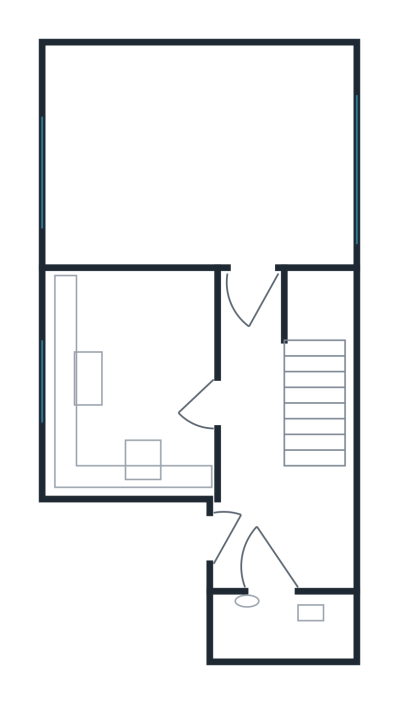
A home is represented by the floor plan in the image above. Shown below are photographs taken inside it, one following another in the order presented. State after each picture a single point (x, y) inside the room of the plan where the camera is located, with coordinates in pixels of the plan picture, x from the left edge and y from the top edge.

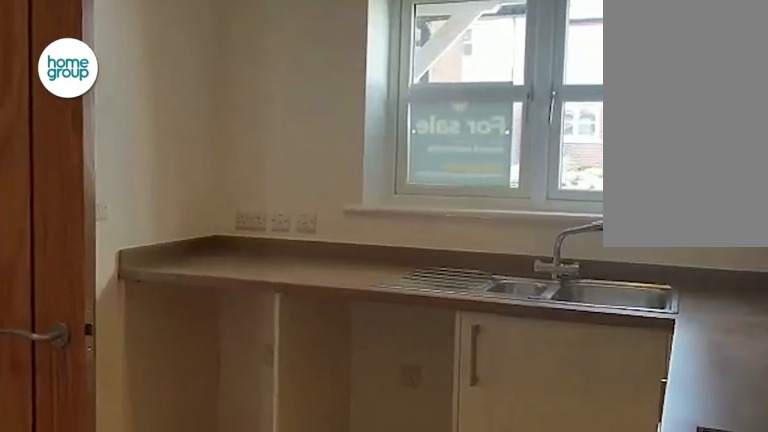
(179, 327)
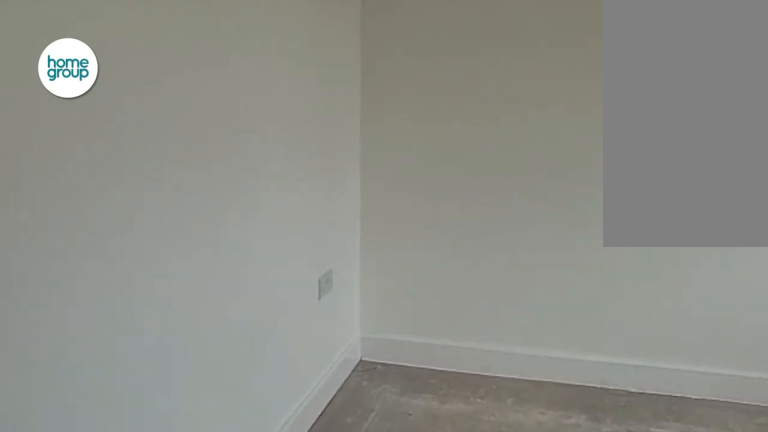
(200, 185)
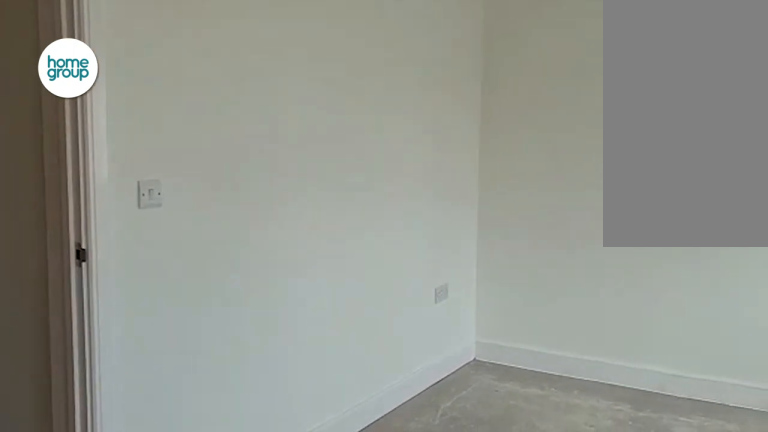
(200, 185)
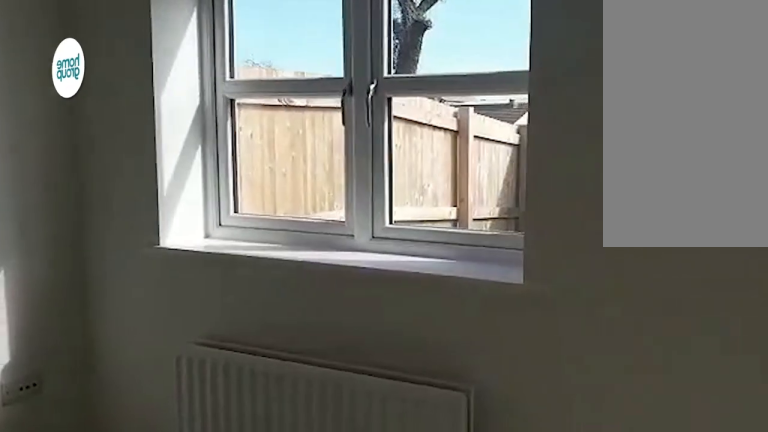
(137, 241)
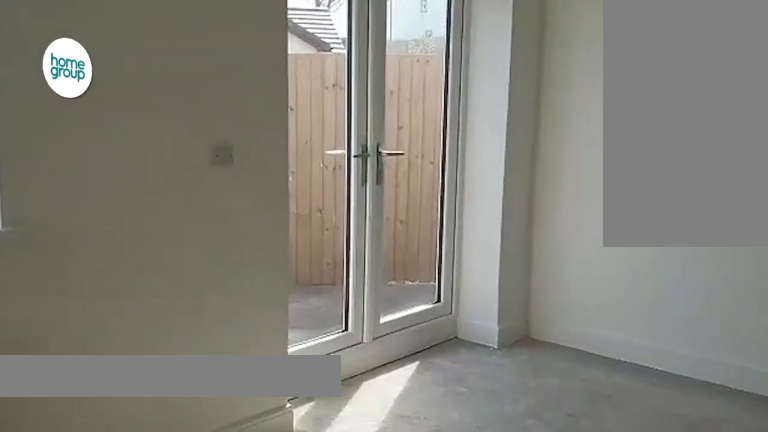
(200, 184)
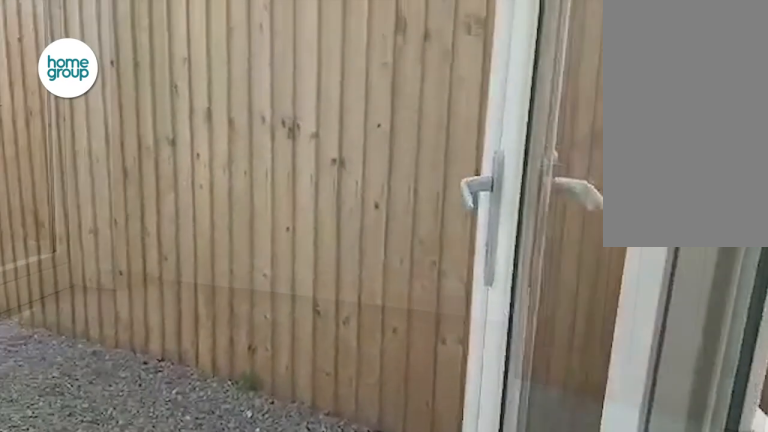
(200, 184)
